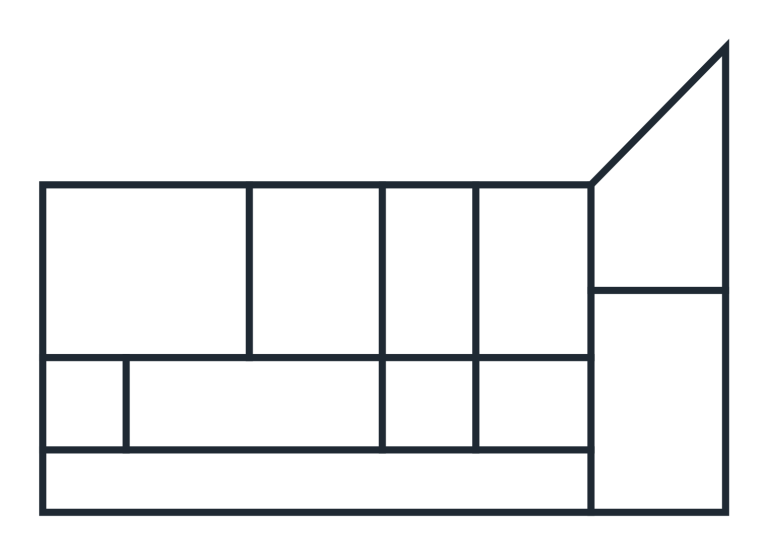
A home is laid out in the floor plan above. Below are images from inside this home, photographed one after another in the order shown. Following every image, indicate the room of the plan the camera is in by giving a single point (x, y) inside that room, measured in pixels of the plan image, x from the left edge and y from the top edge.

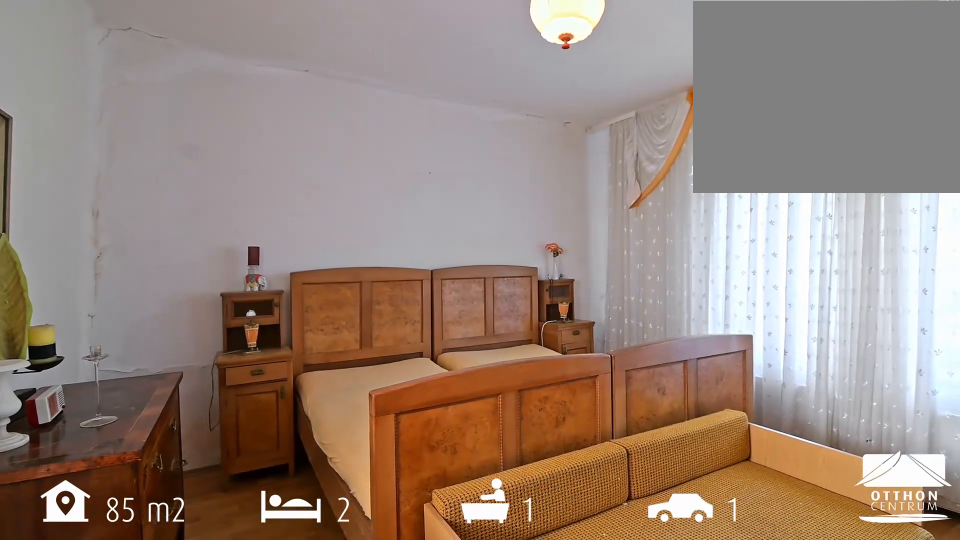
(149, 274)
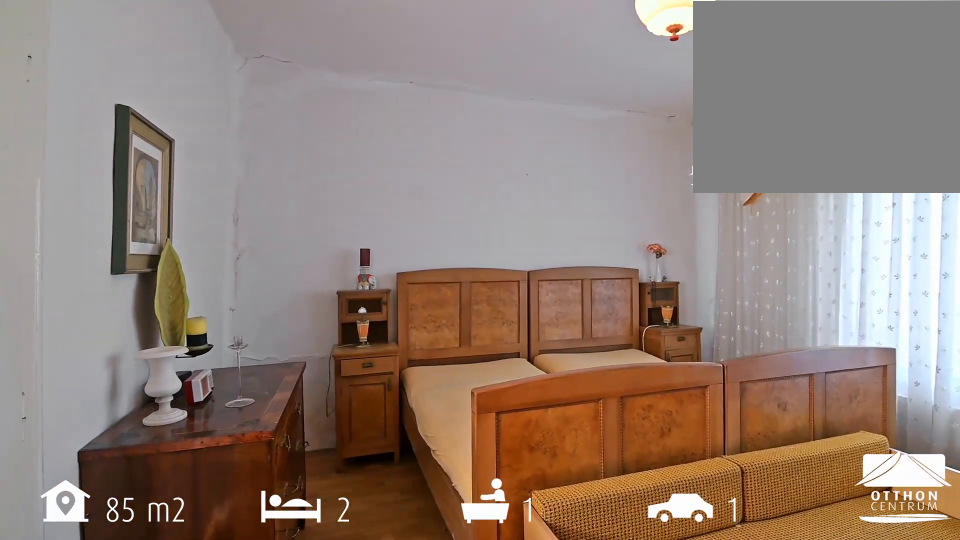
(149, 274)
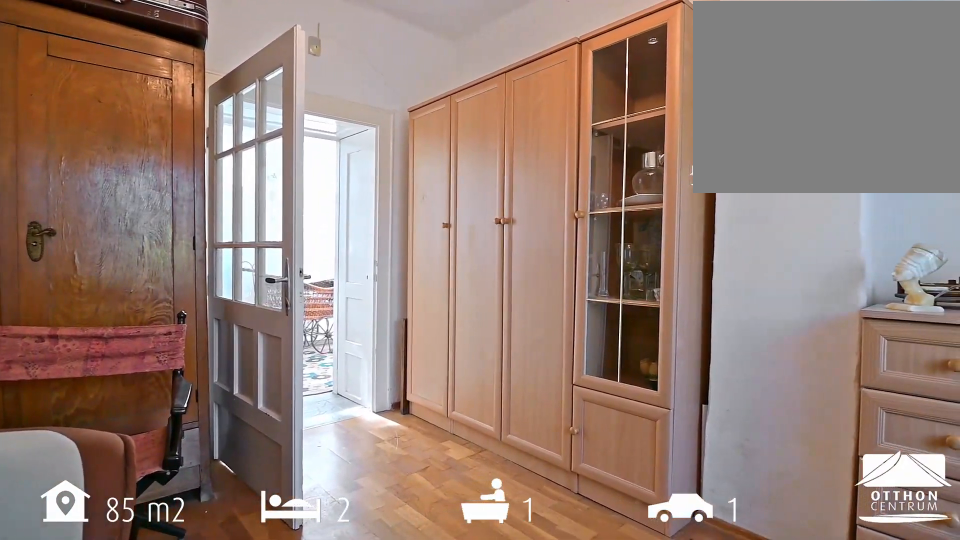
(320, 274)
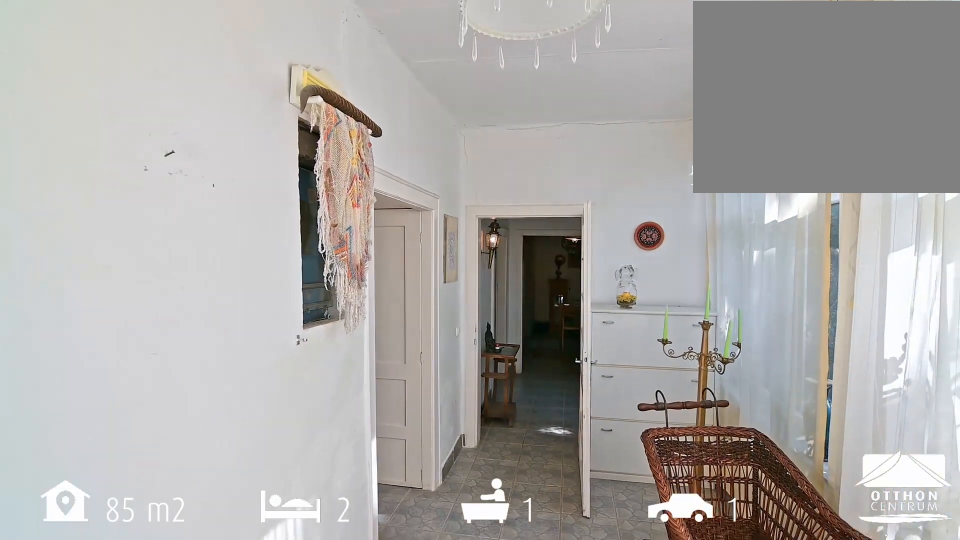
(260, 410)
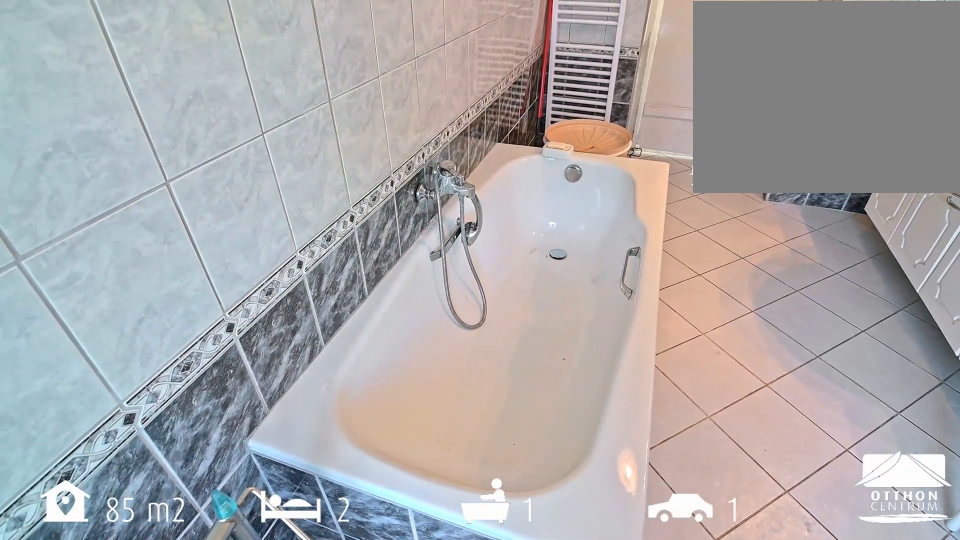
(430, 291)
